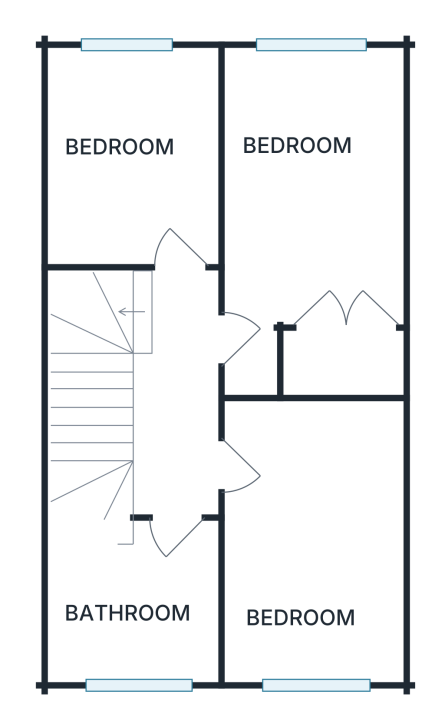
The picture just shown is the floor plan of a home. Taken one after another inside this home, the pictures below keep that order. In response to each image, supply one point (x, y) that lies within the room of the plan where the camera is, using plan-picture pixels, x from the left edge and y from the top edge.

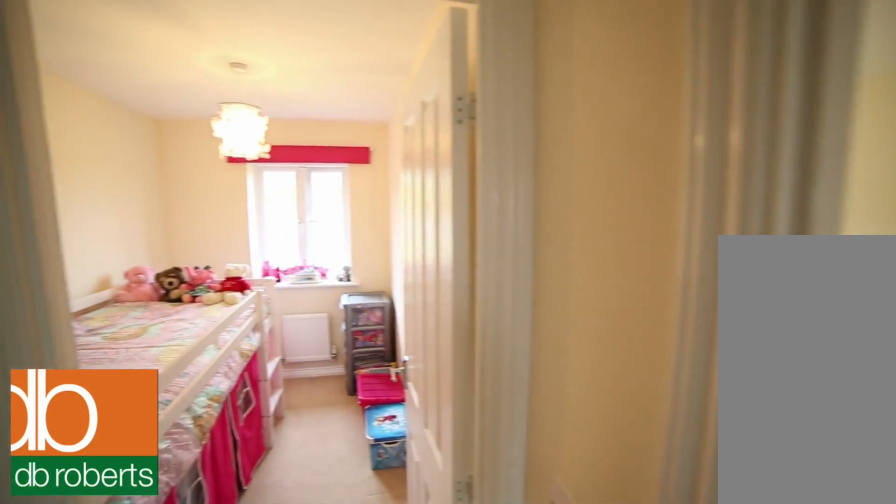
(132, 154)
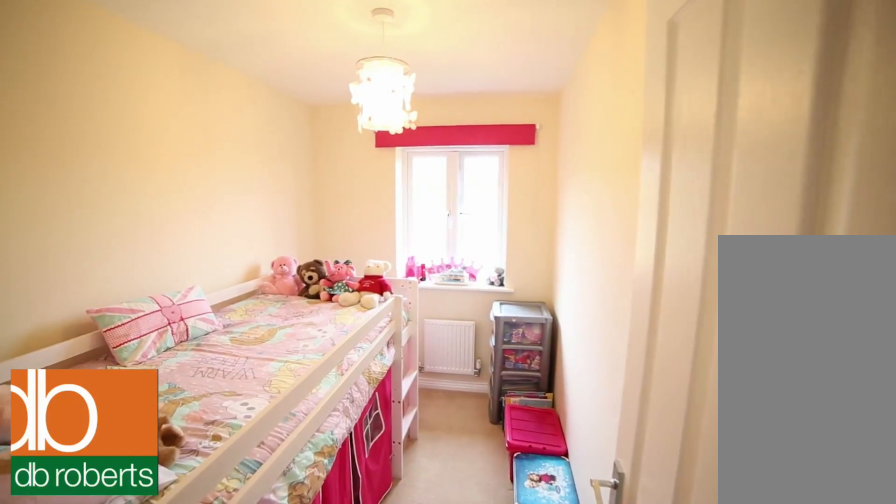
(132, 154)
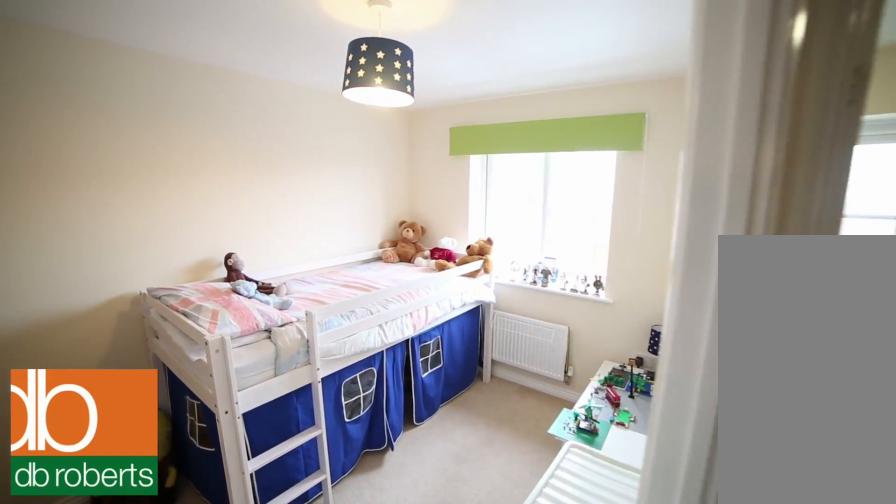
(313, 540)
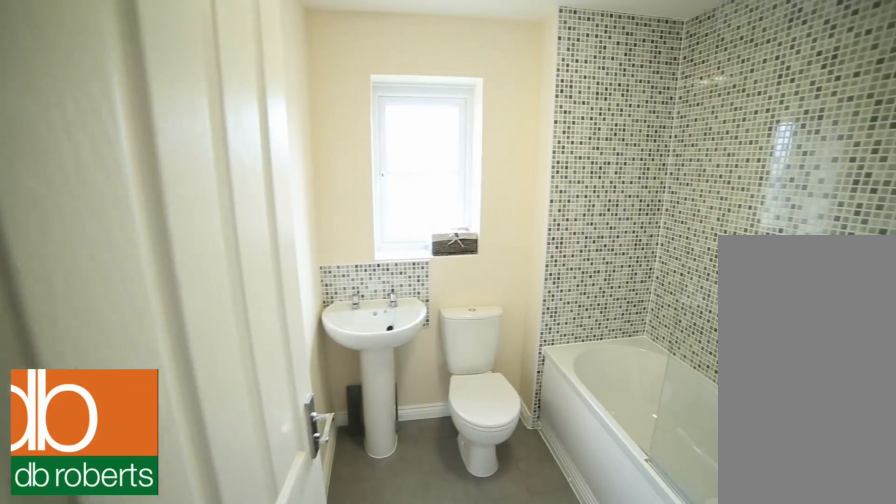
(128, 591)
